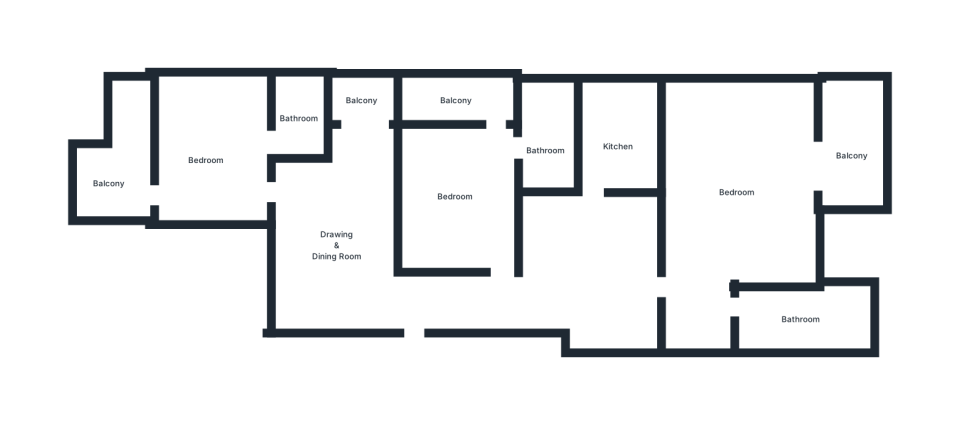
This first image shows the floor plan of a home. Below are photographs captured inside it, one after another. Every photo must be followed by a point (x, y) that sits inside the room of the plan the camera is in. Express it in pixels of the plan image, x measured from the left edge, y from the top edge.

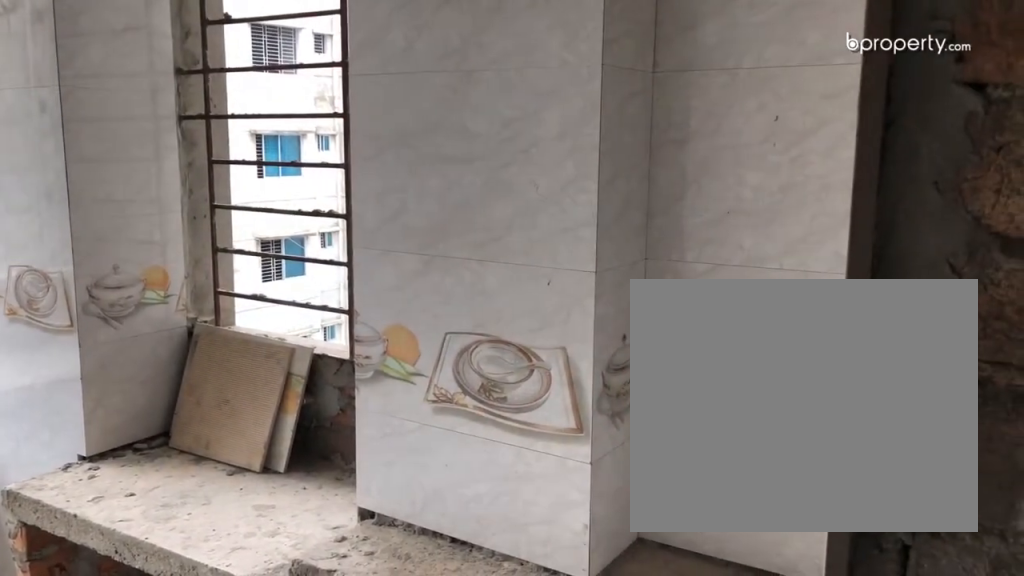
(617, 148)
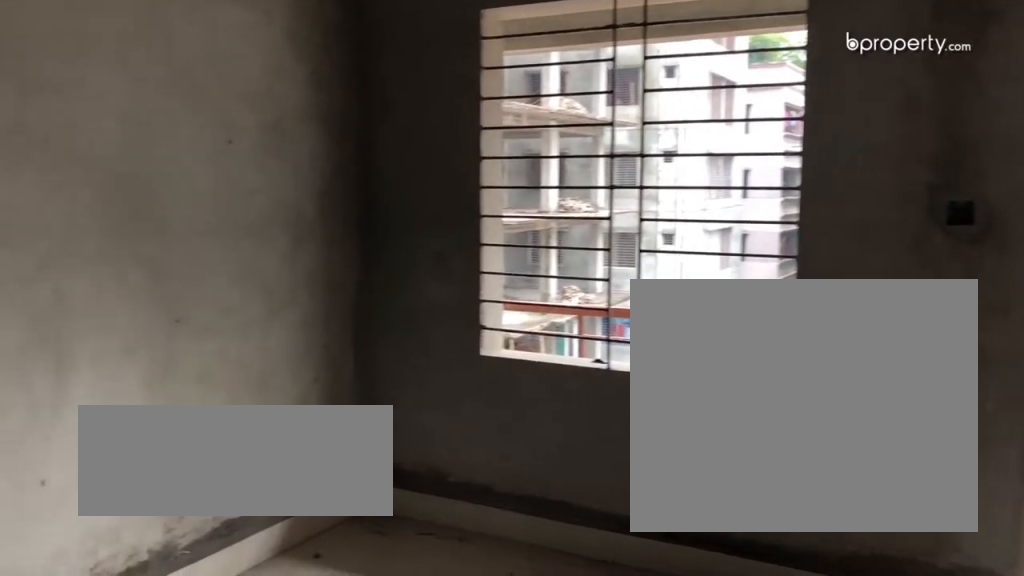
(458, 197)
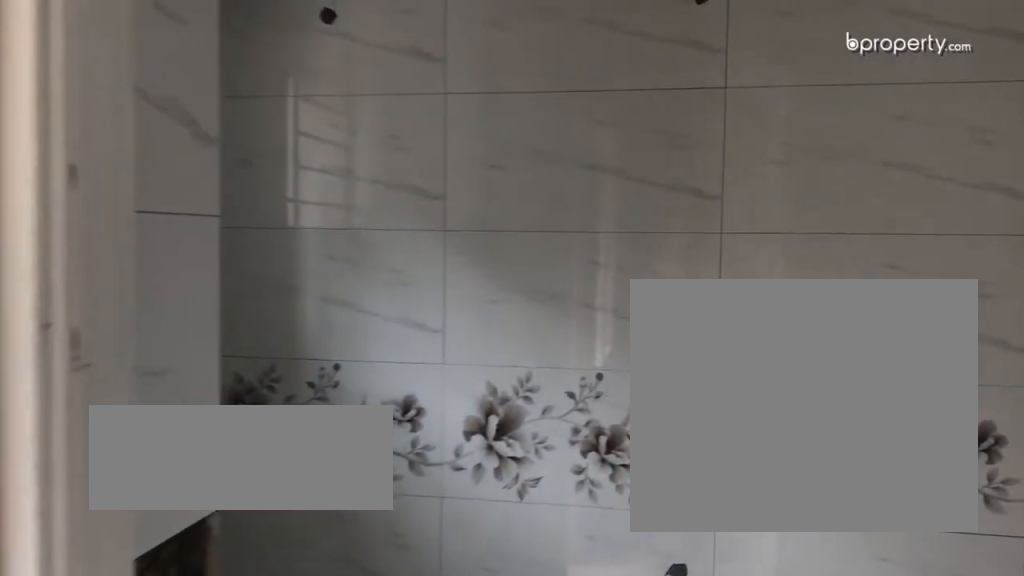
(545, 148)
